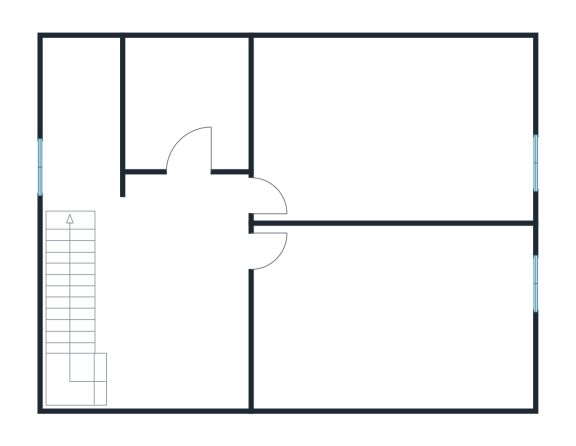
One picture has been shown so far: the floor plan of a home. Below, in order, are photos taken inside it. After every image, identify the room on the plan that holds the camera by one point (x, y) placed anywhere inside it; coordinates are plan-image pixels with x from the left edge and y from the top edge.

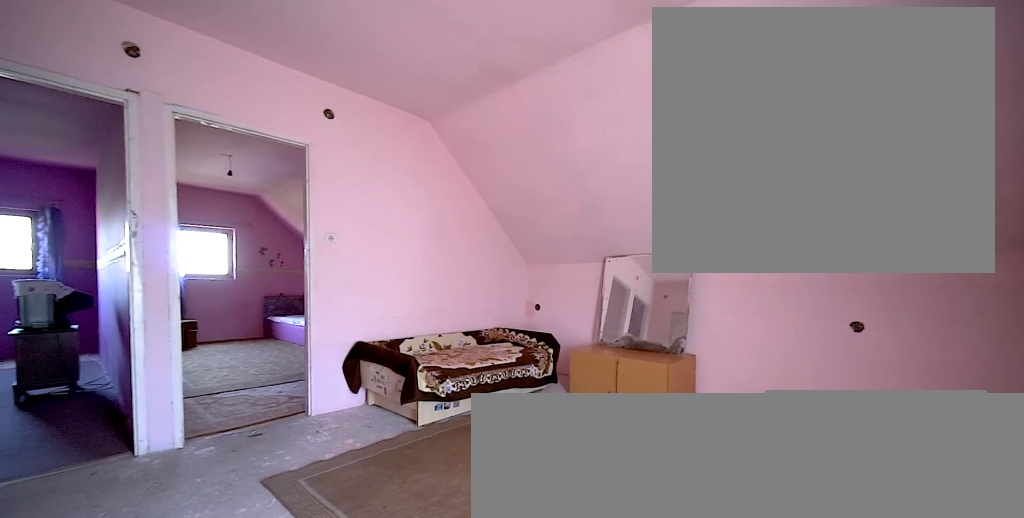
(183, 285)
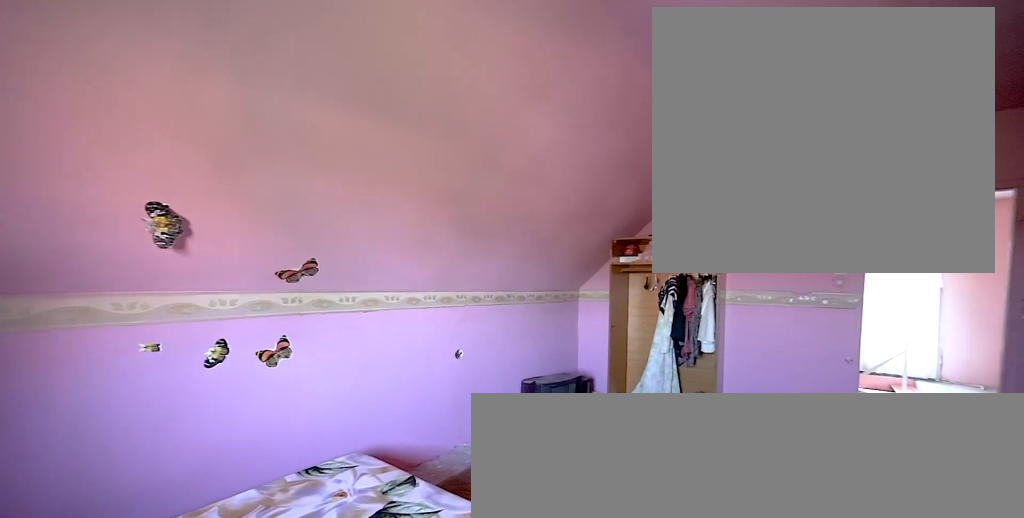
(397, 320)
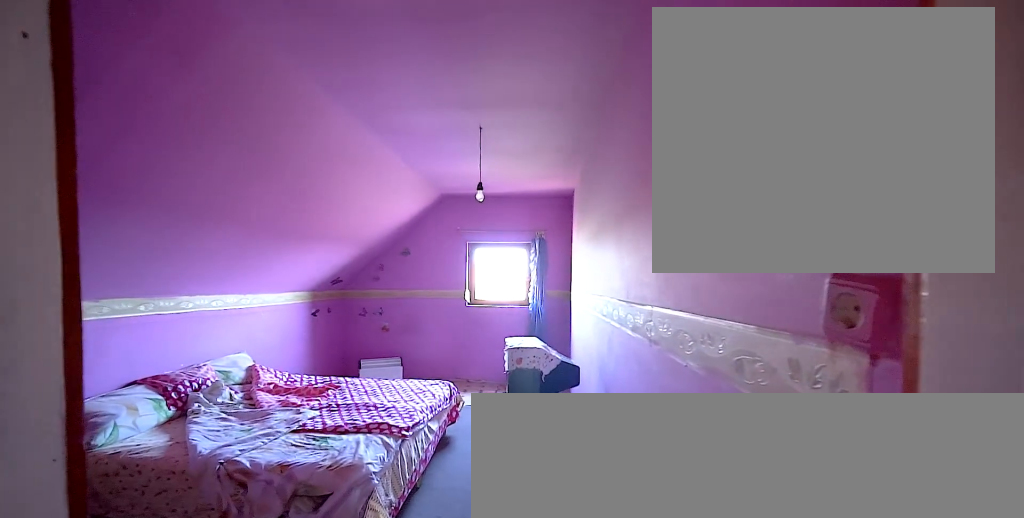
(397, 146)
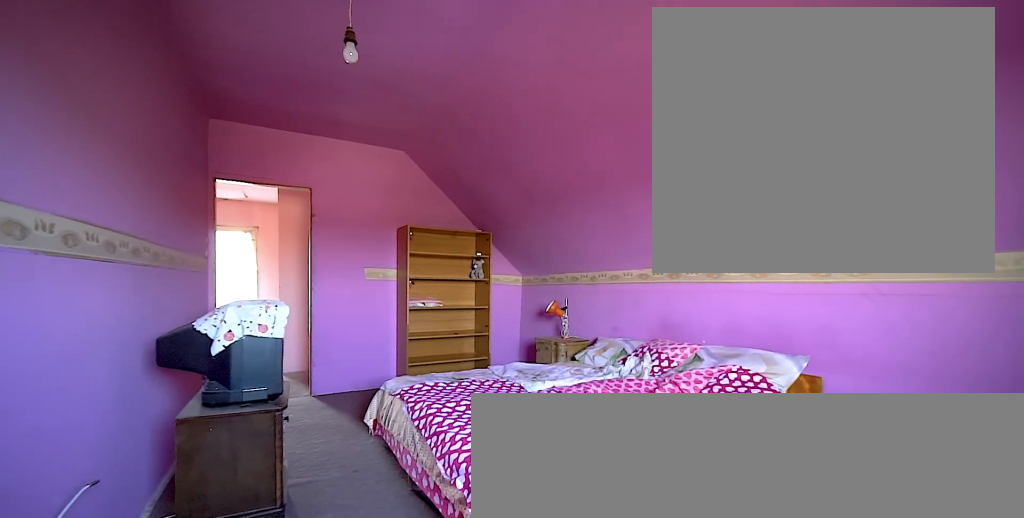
(397, 146)
